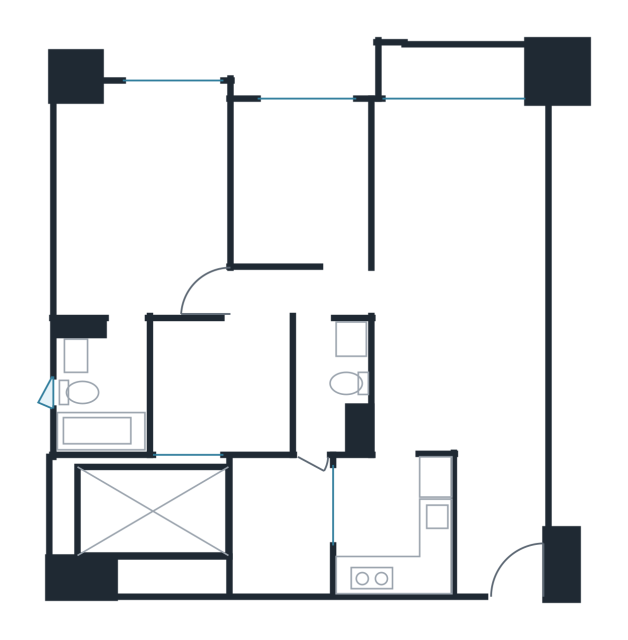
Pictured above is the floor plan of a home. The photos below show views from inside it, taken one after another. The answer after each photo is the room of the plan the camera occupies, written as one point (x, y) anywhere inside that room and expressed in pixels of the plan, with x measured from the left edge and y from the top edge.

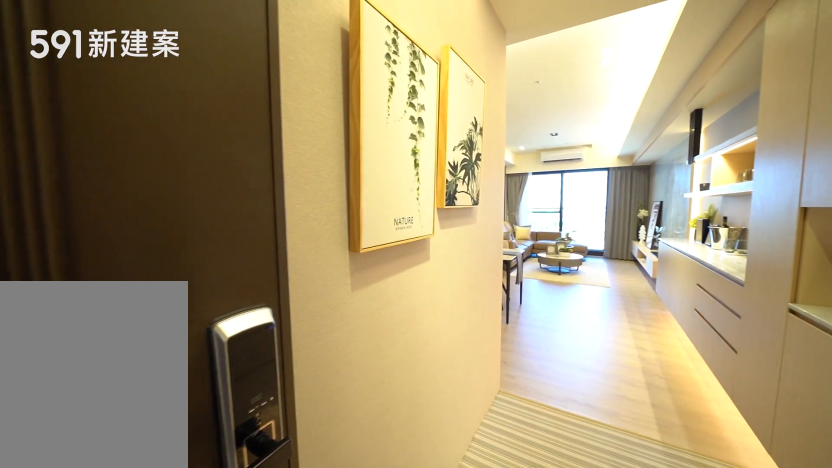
(499, 557)
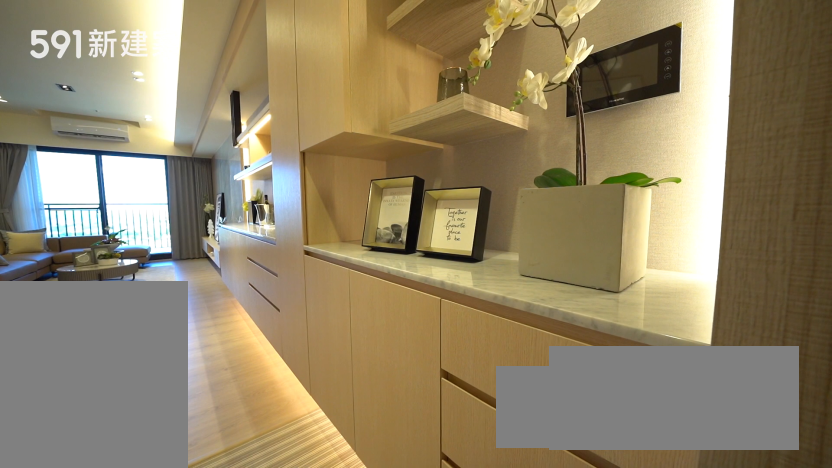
(499, 557)
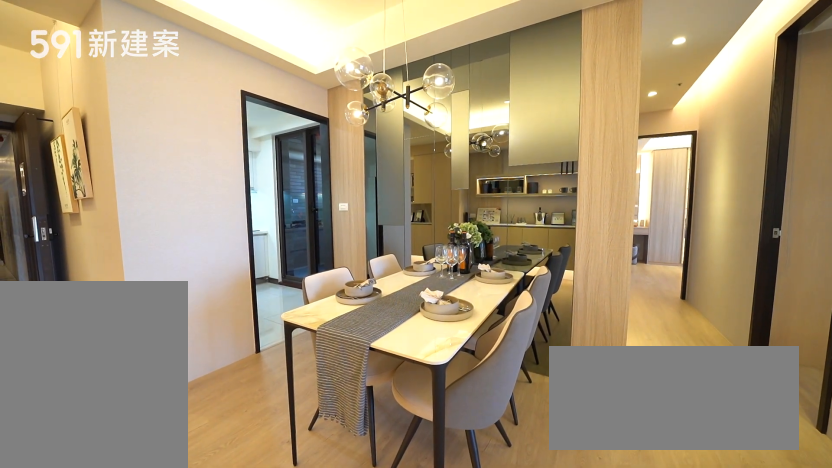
(435, 361)
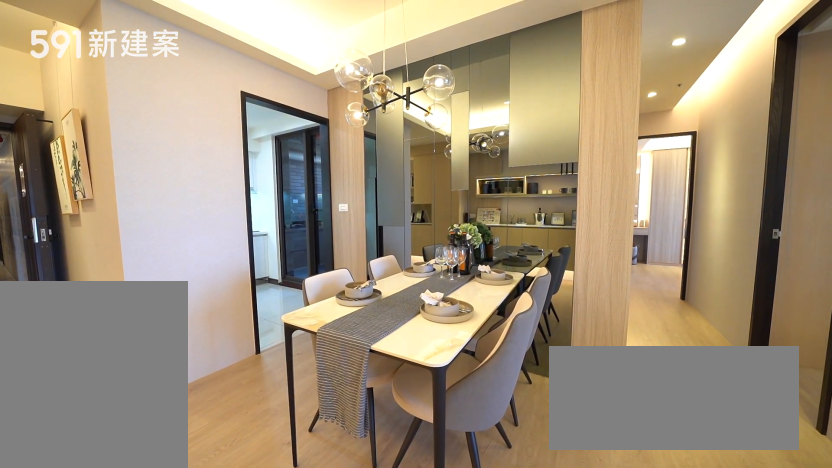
(435, 361)
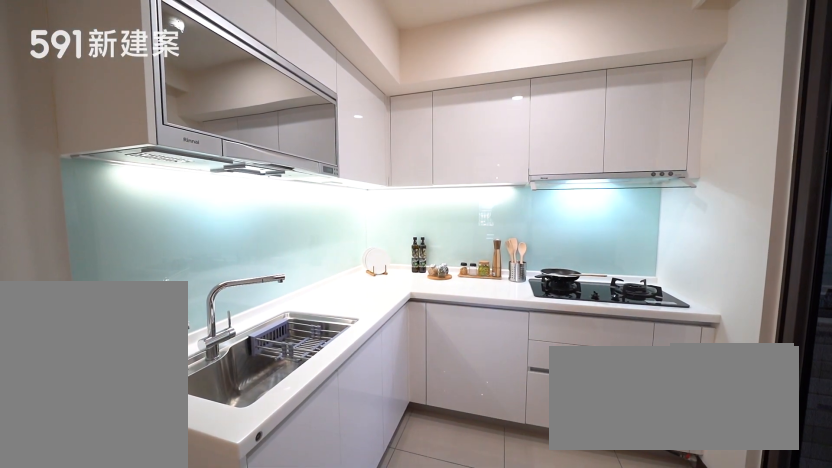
(393, 527)
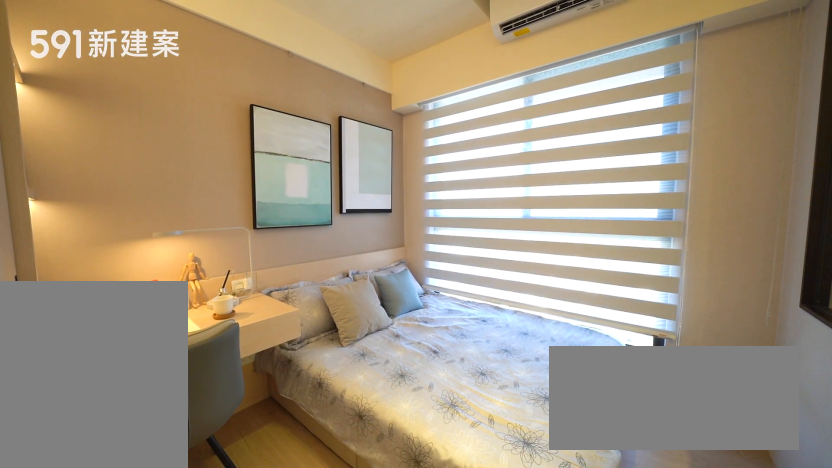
(301, 178)
